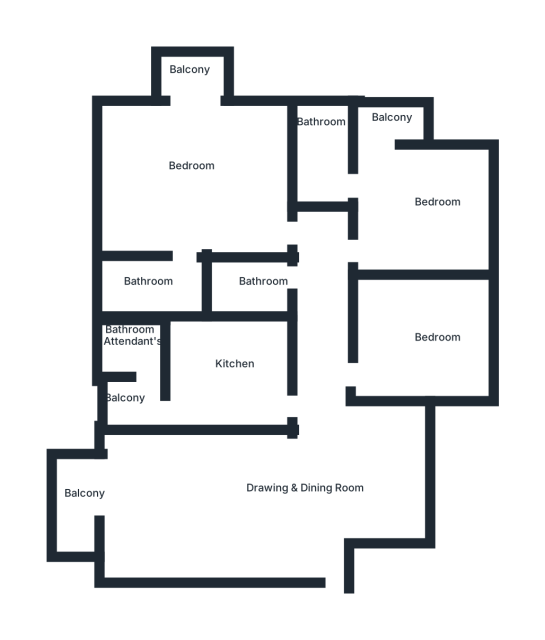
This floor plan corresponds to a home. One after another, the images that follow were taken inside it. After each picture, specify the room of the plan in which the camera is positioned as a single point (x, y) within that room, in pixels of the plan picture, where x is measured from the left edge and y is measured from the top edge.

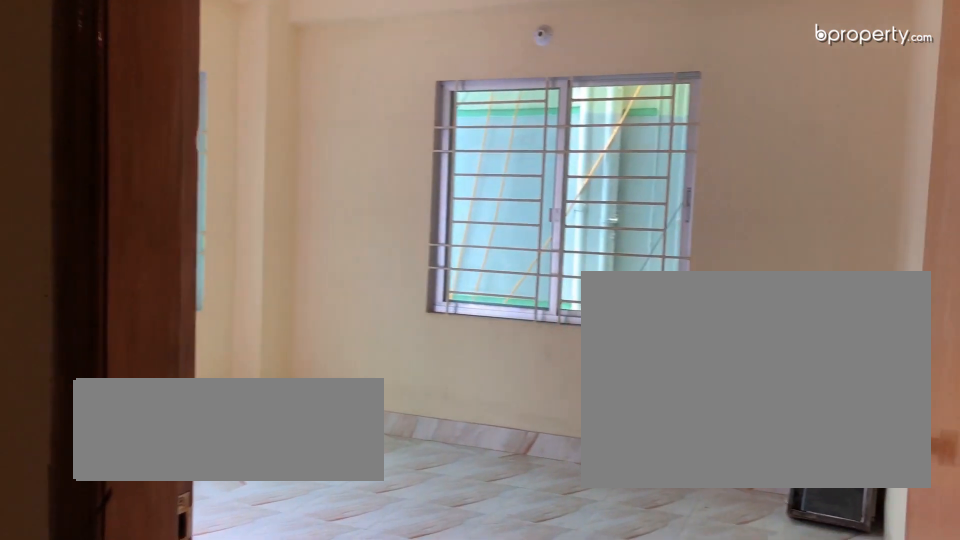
(386, 197)
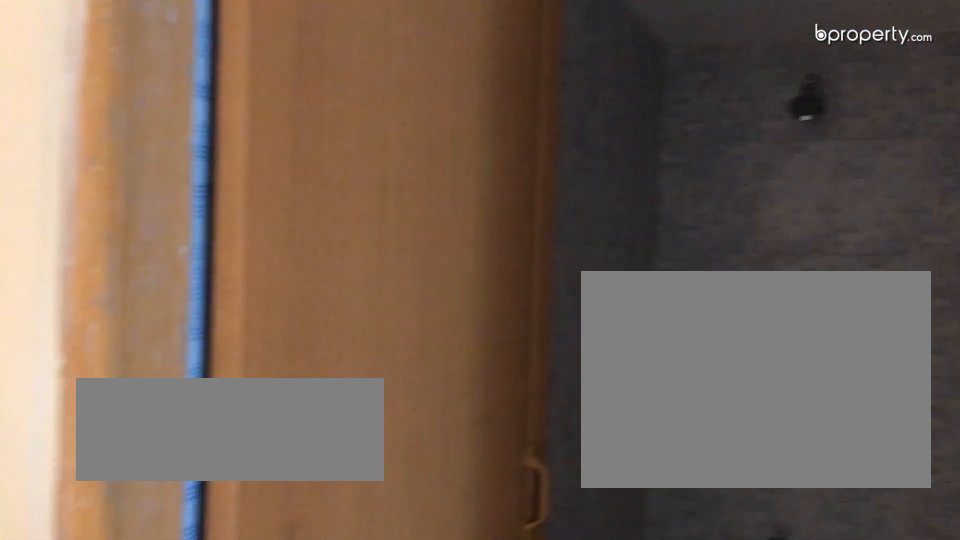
(260, 285)
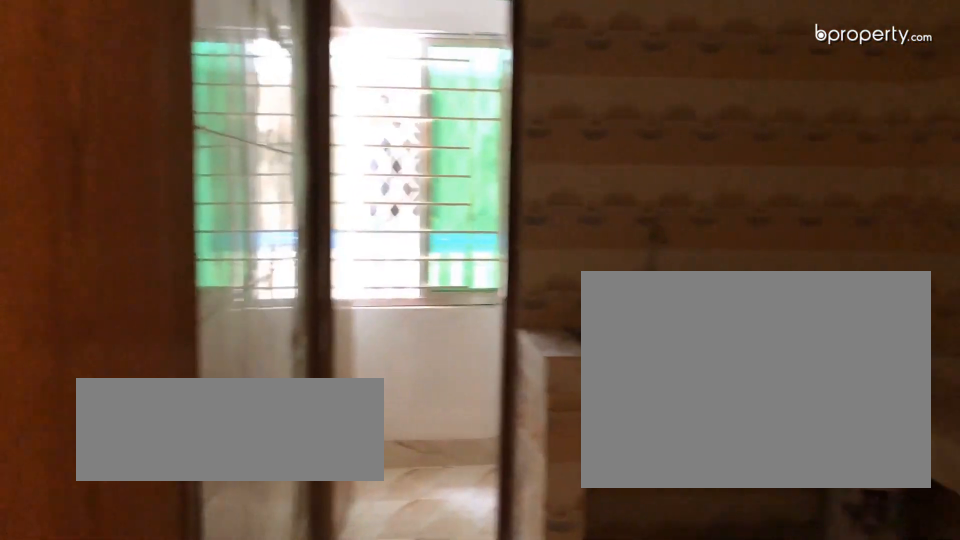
(238, 375)
